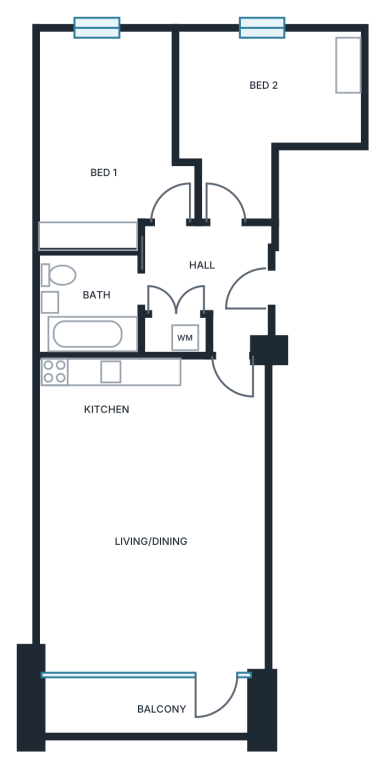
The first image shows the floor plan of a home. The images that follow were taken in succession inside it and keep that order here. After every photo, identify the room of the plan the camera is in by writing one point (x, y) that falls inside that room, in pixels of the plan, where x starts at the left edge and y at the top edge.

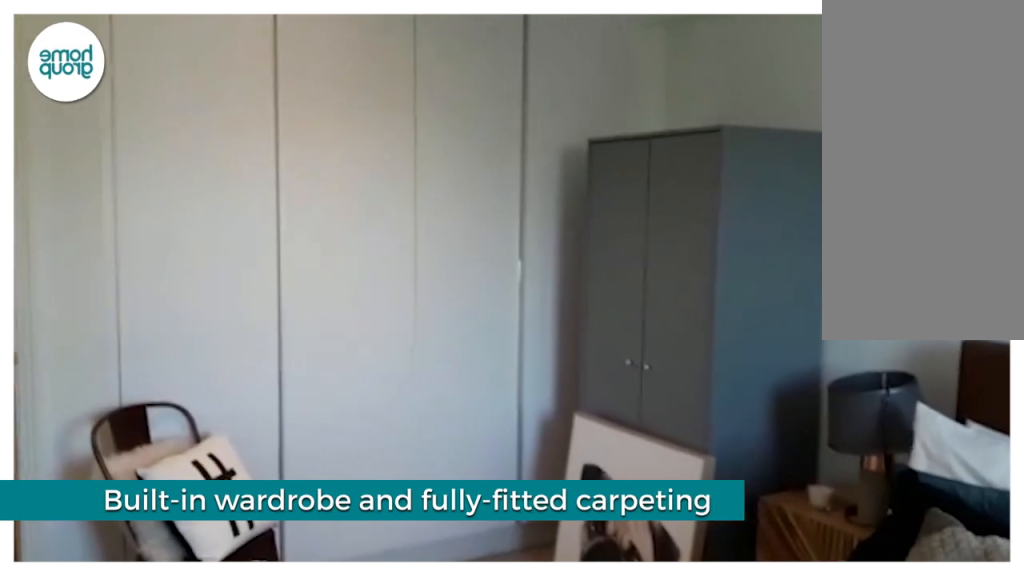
(111, 135)
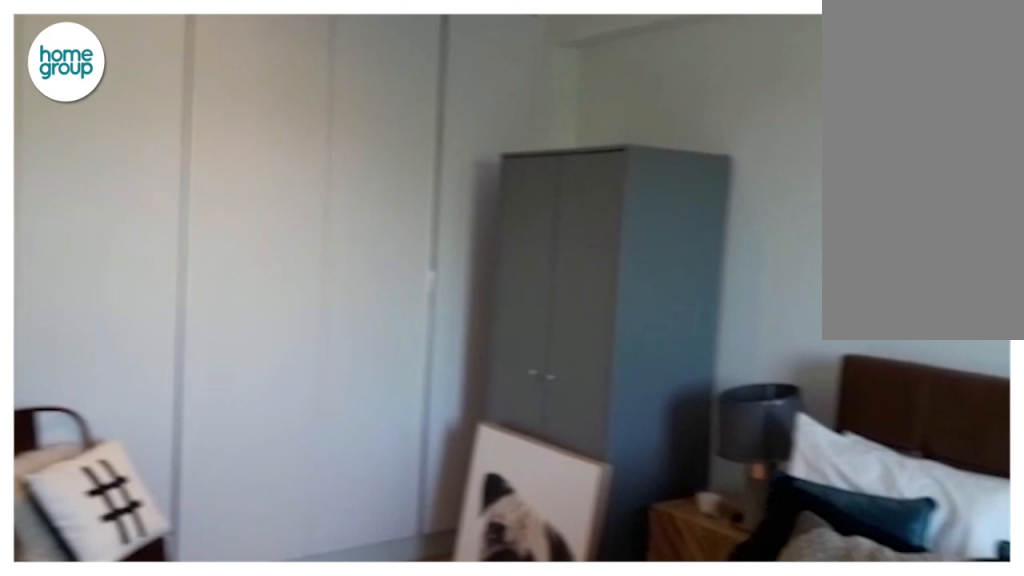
(111, 135)
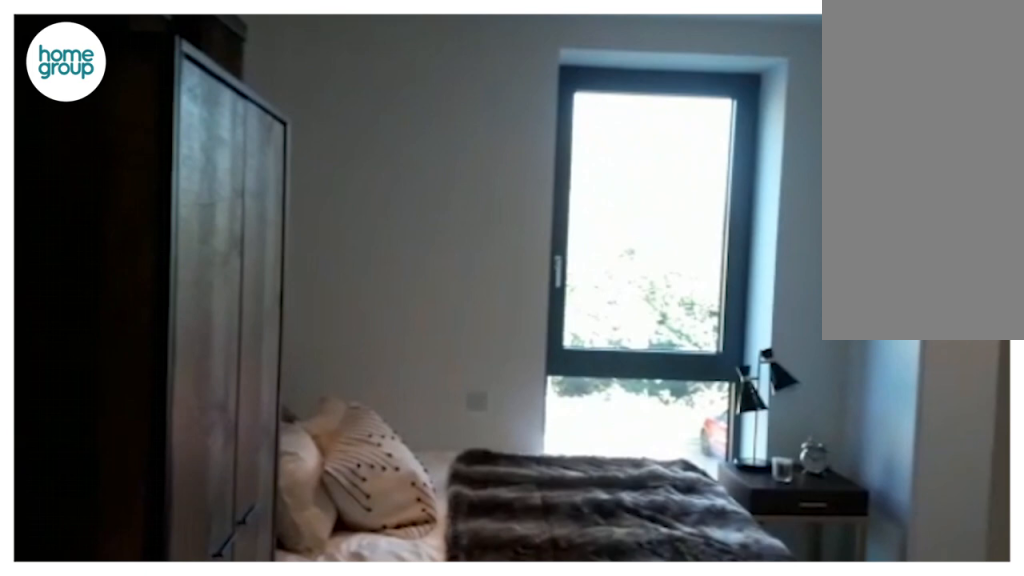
(255, 115)
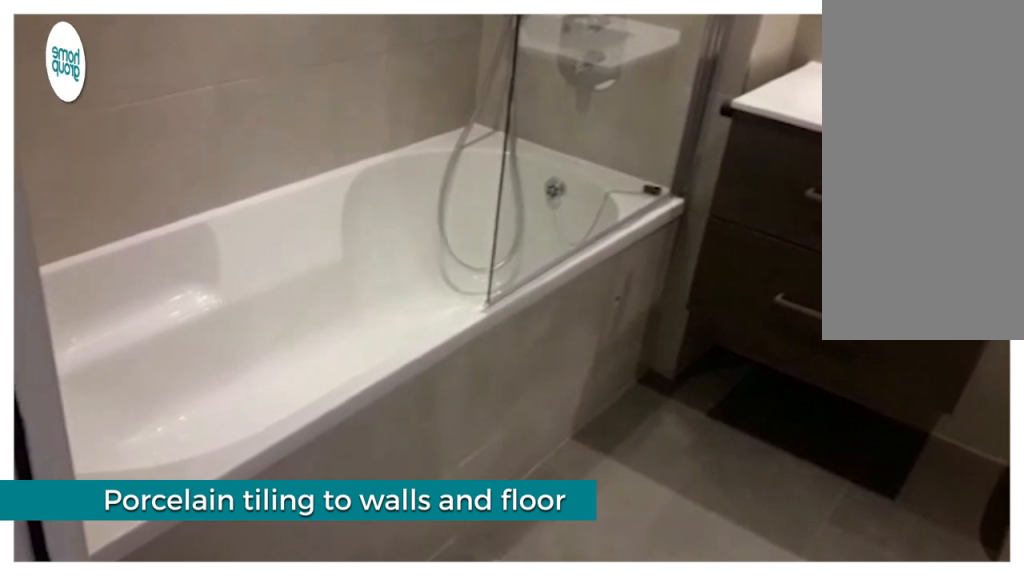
(89, 303)
